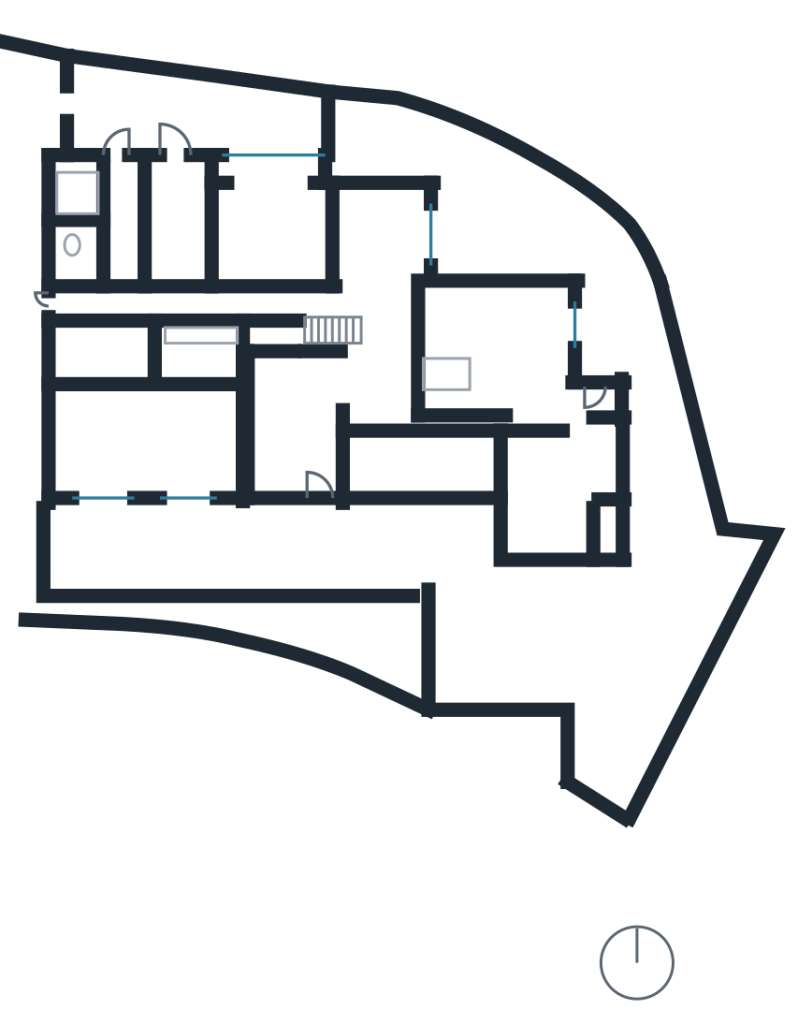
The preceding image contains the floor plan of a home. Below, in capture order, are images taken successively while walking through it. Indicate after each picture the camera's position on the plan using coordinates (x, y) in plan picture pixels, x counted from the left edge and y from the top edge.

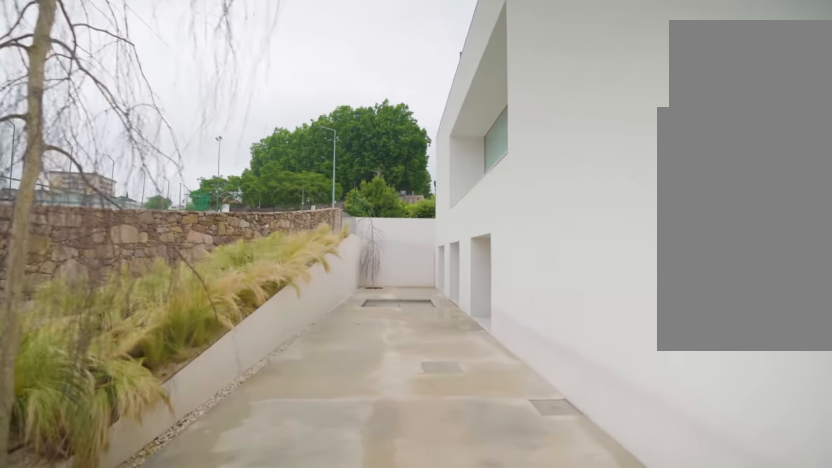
(467, 565)
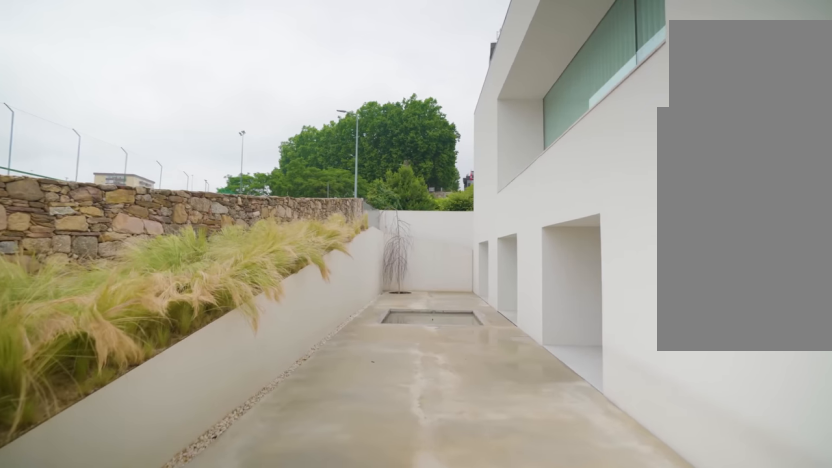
(401, 543)
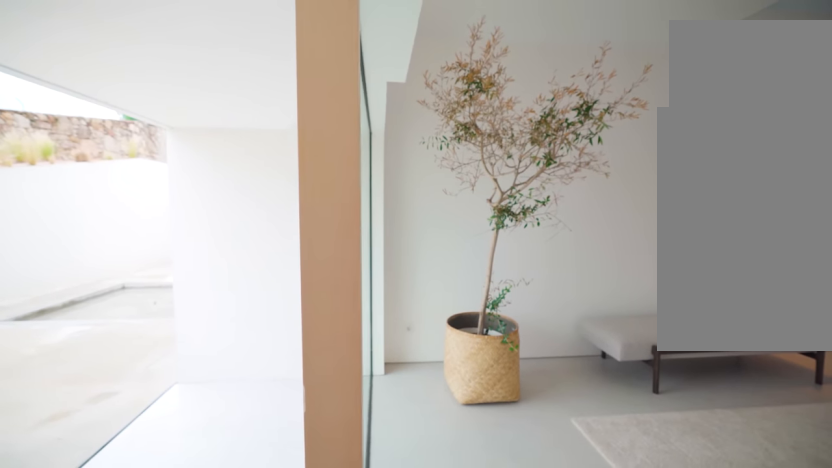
(320, 475)
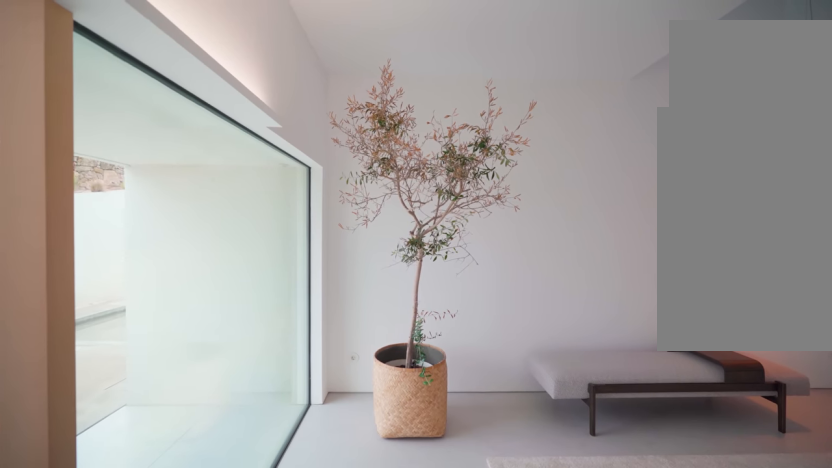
(319, 477)
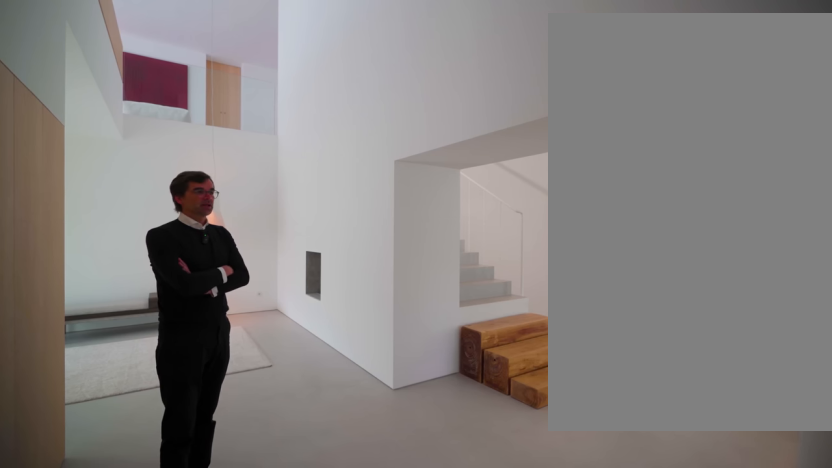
(398, 380)
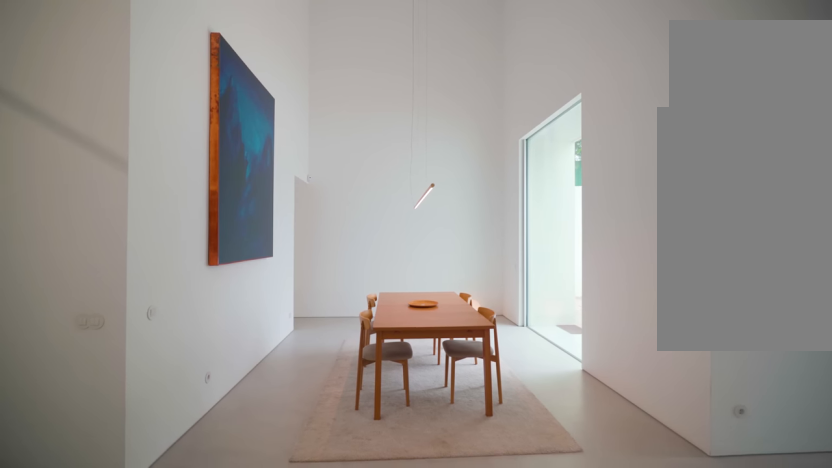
(382, 335)
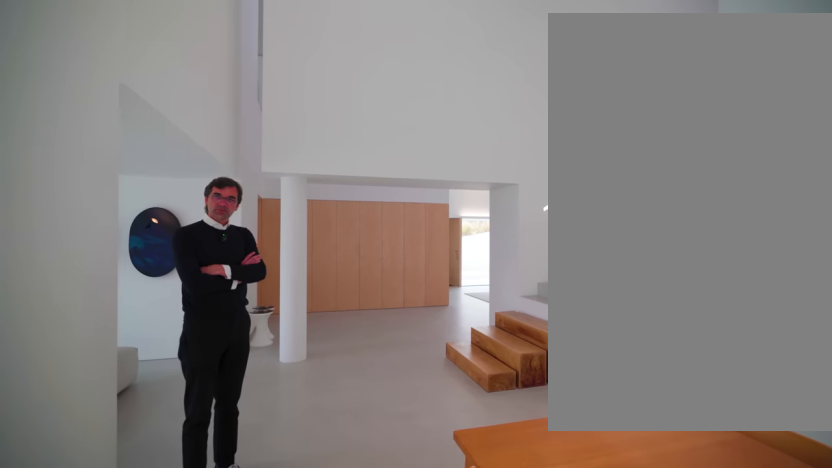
(384, 203)
